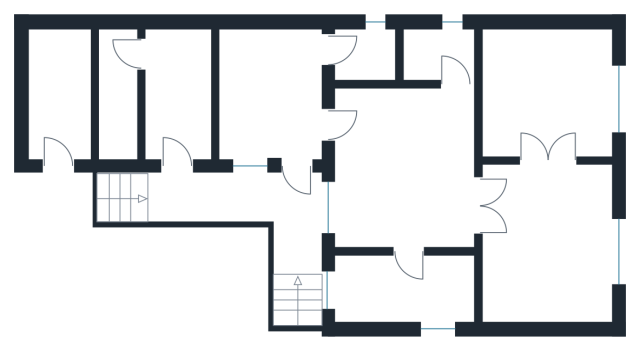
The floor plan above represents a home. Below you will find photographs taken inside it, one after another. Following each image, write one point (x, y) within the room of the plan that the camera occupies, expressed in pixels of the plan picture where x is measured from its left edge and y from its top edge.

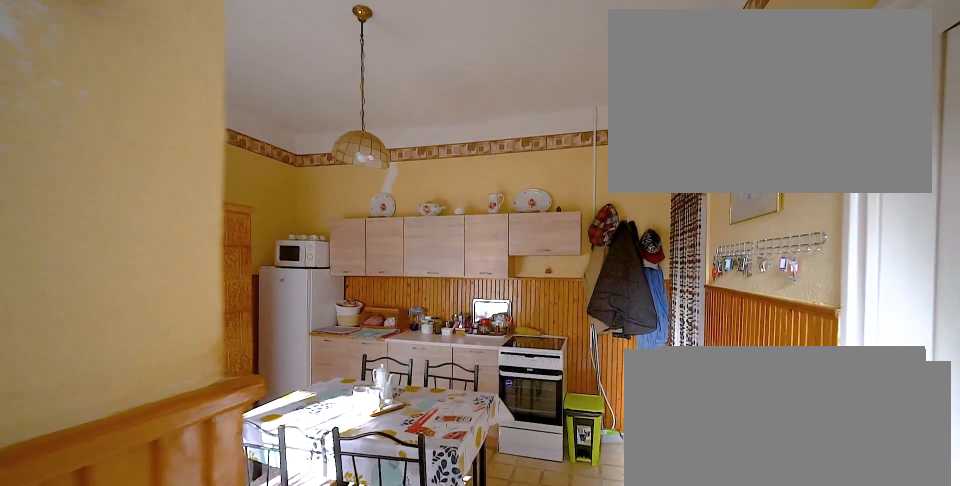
(273, 97)
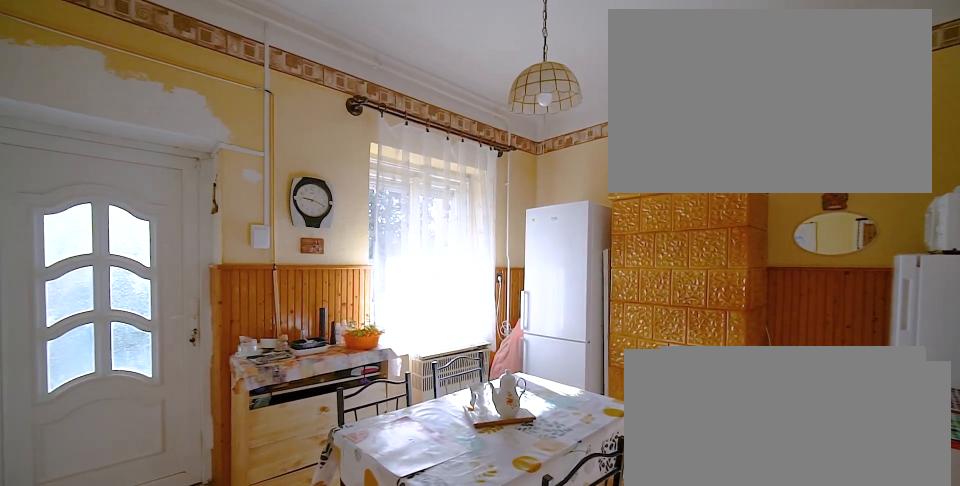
(273, 97)
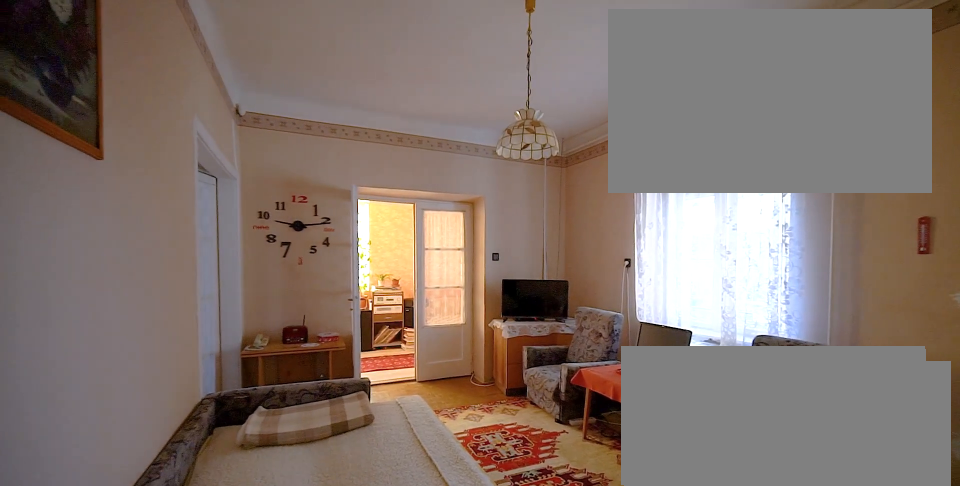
(407, 177)
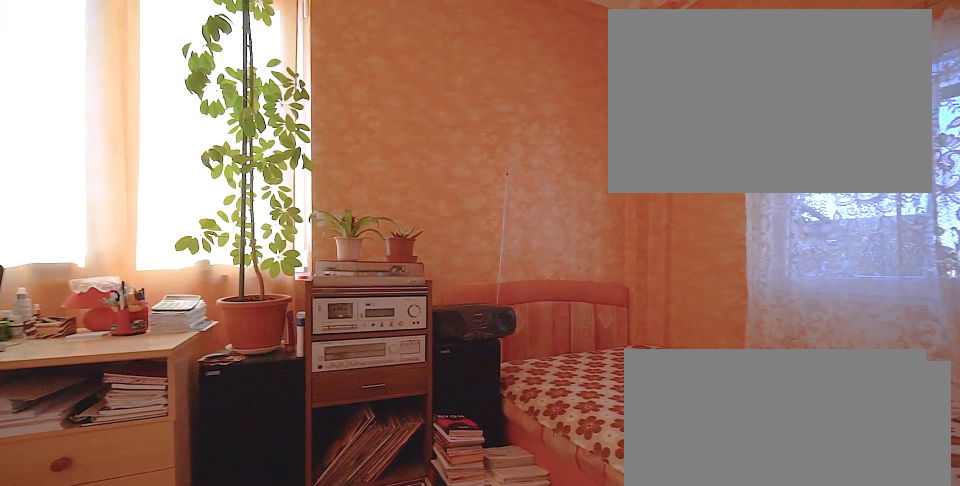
(407, 294)
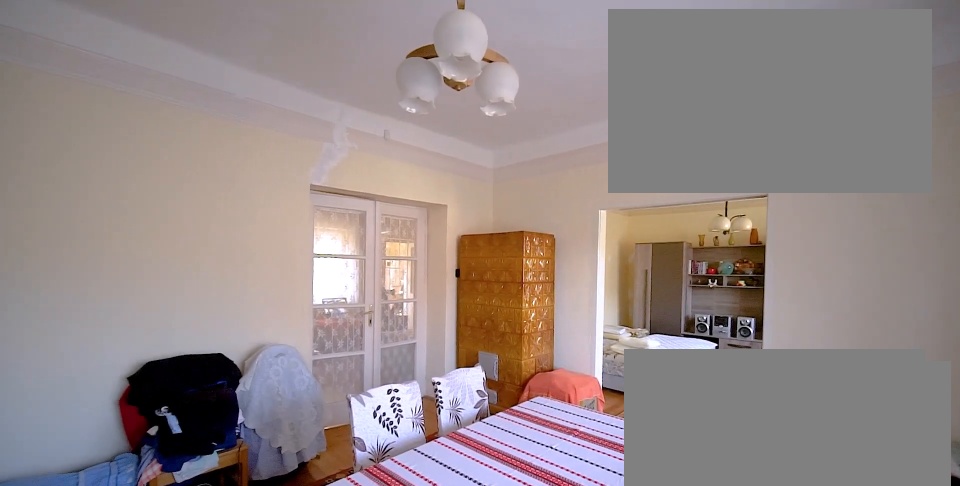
(549, 247)
